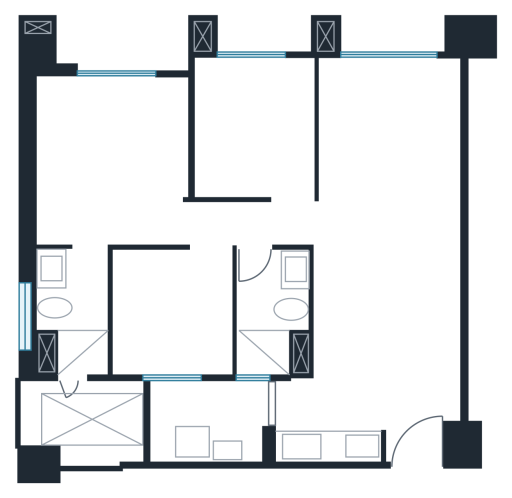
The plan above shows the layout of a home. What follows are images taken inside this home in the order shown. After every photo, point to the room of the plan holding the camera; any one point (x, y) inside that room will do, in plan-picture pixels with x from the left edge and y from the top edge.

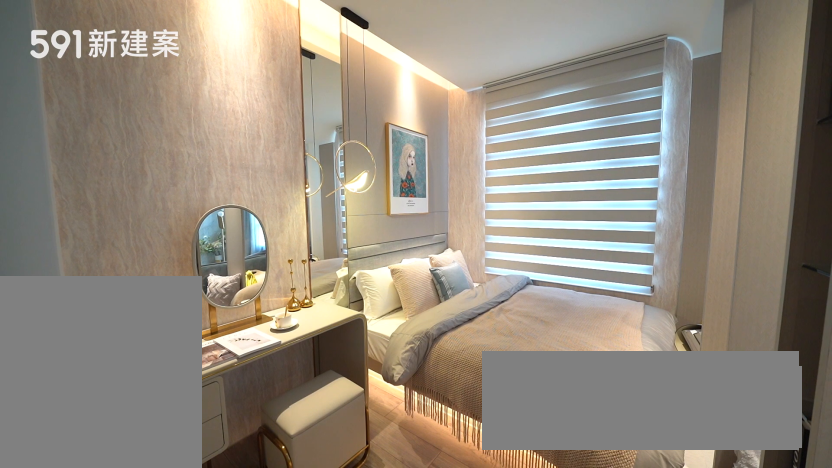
(253, 124)
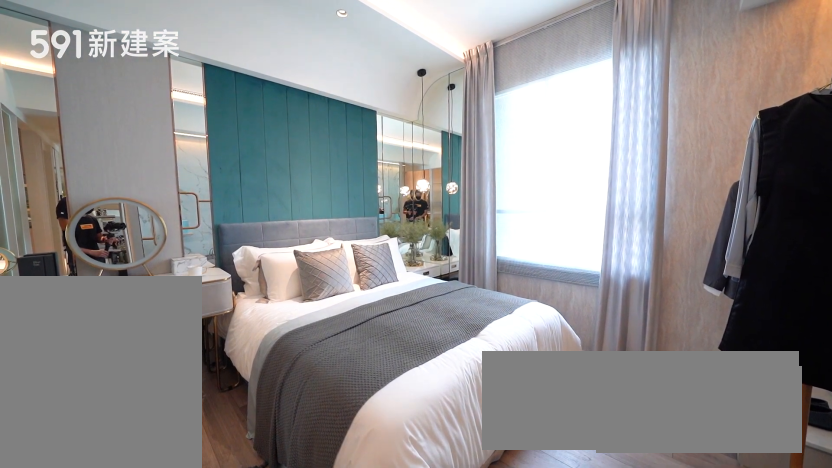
(109, 157)
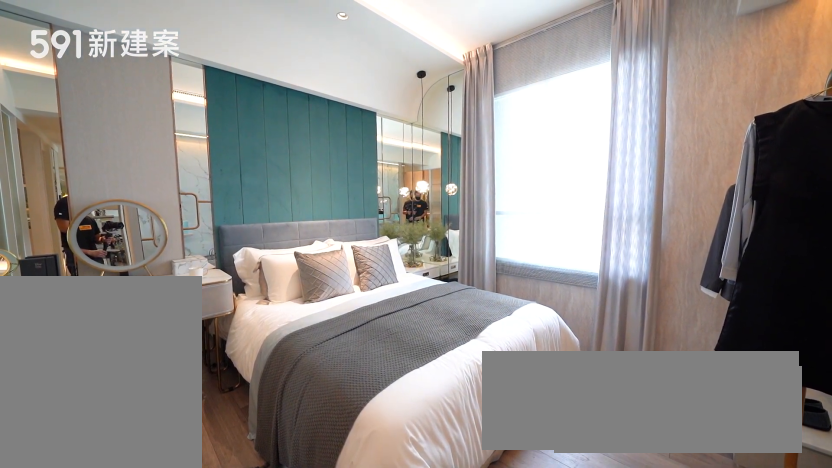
(109, 157)
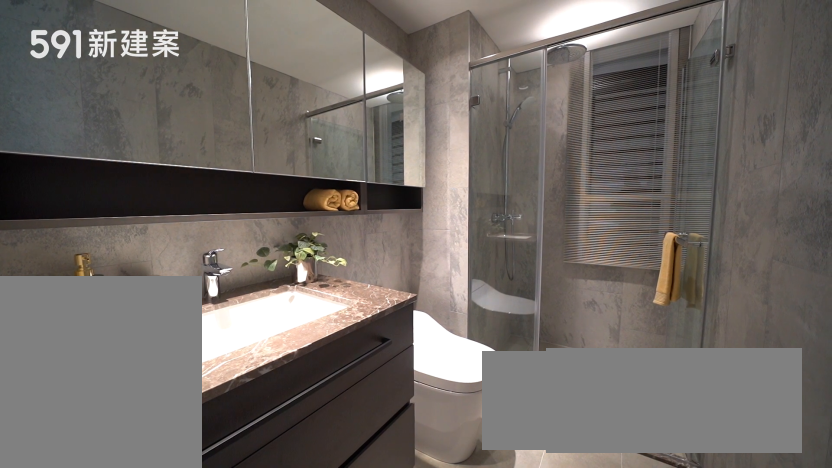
(271, 317)
